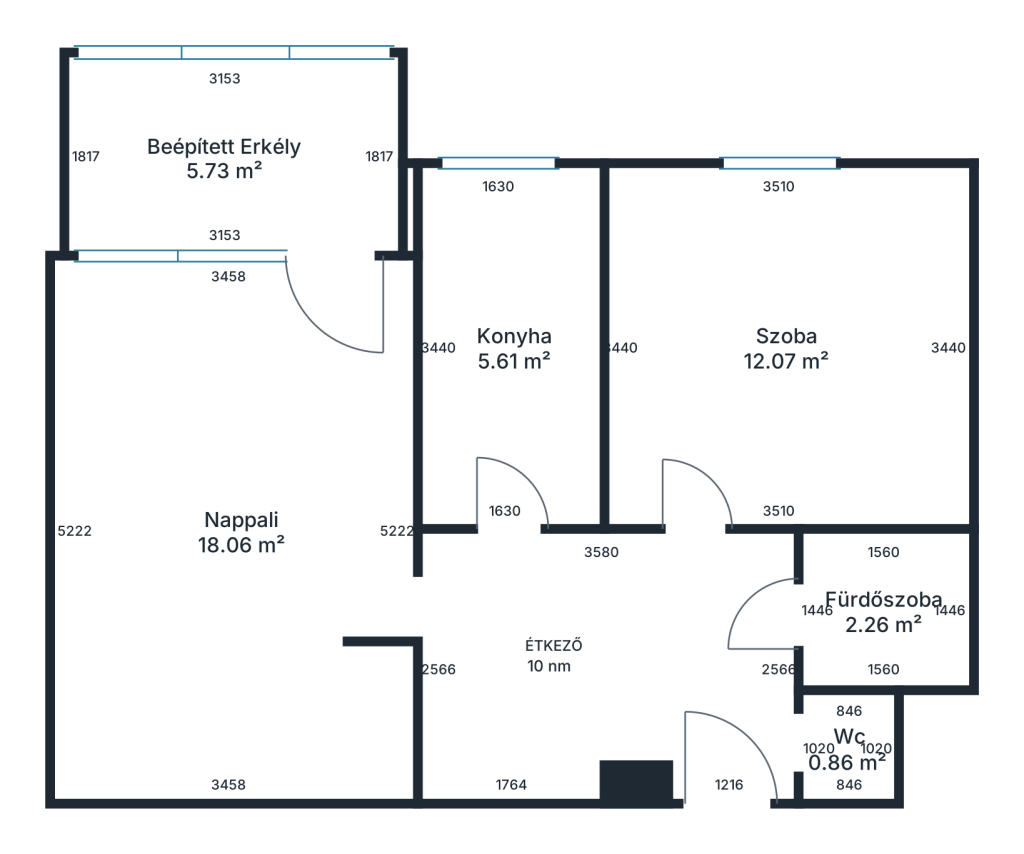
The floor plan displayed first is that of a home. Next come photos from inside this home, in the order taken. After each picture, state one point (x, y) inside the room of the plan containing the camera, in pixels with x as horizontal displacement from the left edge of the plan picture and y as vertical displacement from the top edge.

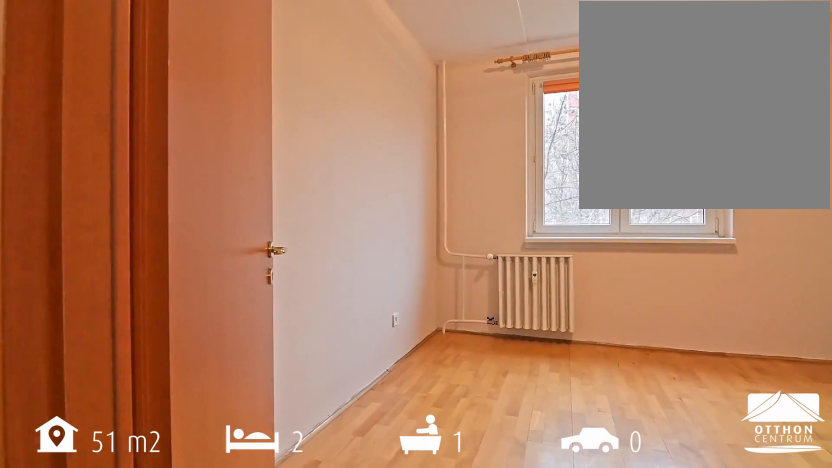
(788, 433)
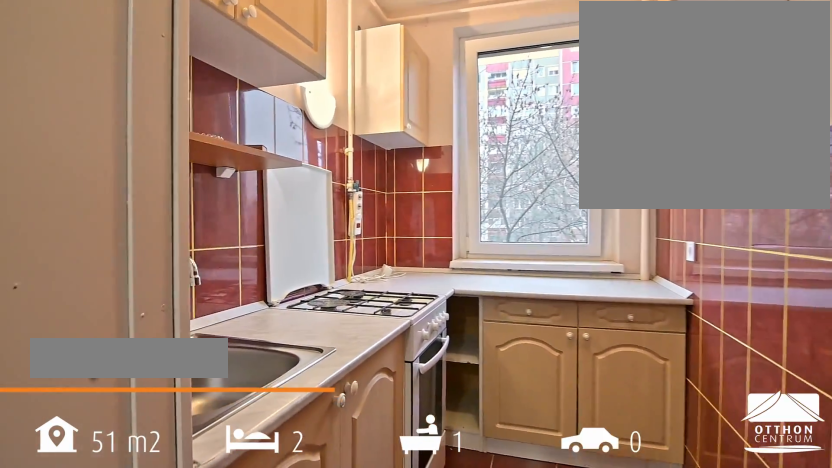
(514, 278)
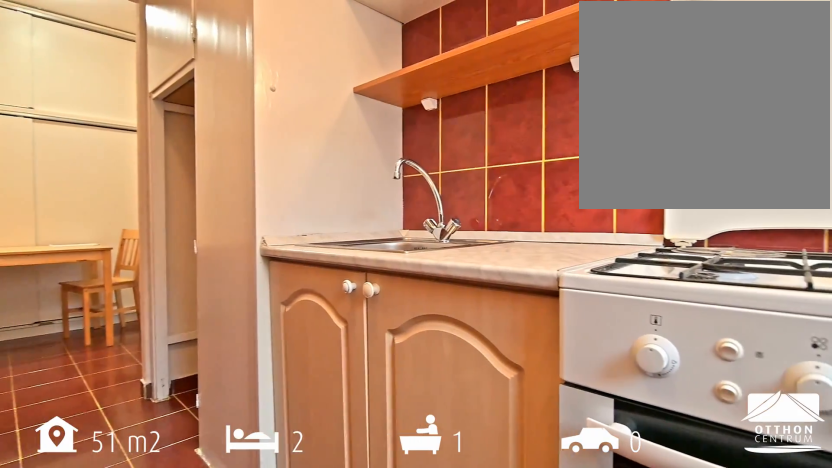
(514, 278)
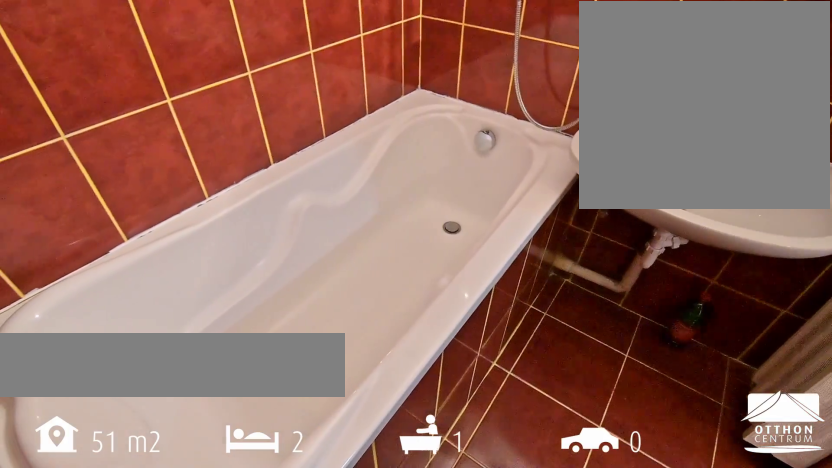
(912, 638)
